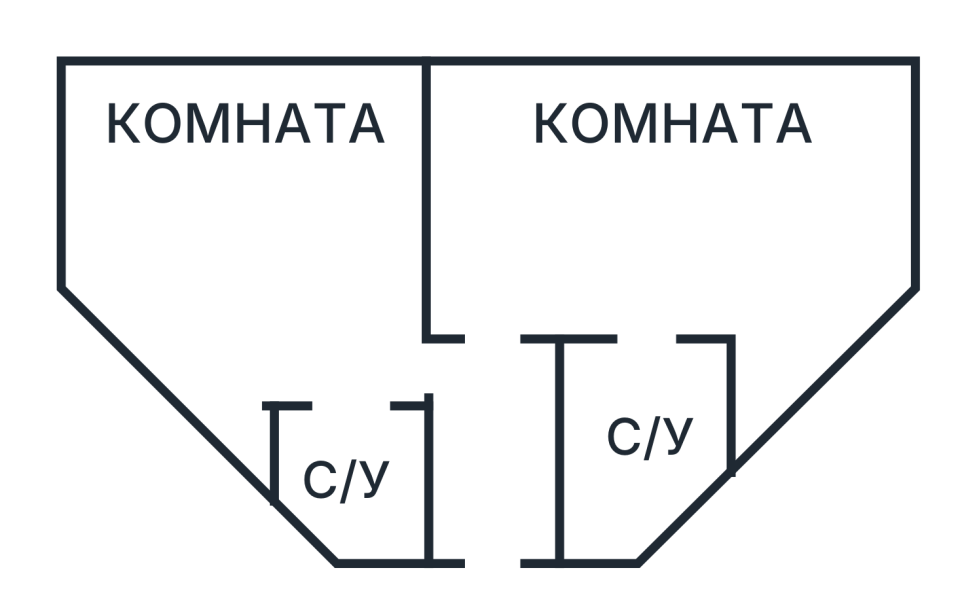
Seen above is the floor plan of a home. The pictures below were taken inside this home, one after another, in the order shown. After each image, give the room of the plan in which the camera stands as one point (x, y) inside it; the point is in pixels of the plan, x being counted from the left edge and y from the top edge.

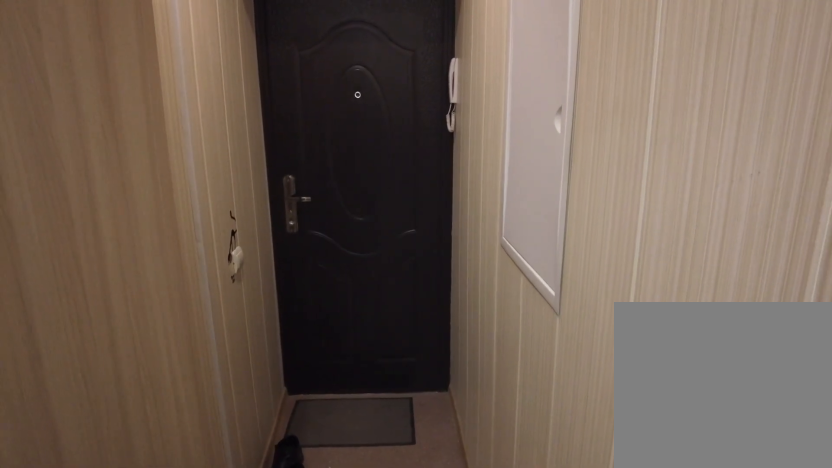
(504, 475)
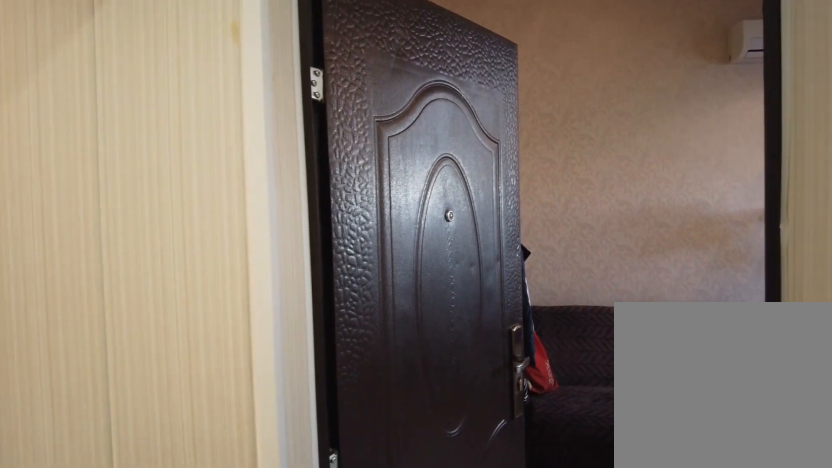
(504, 475)
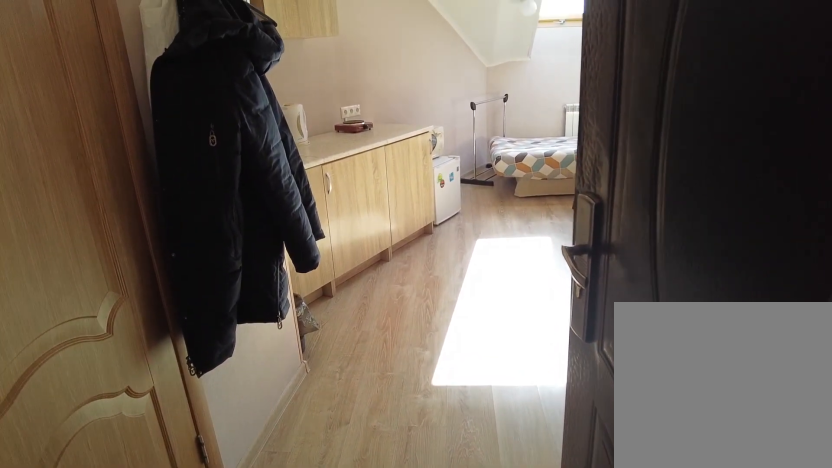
(461, 385)
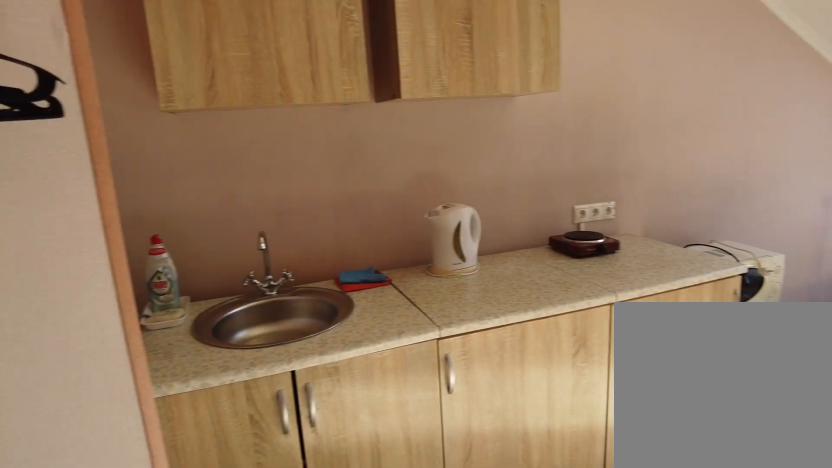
(314, 322)
